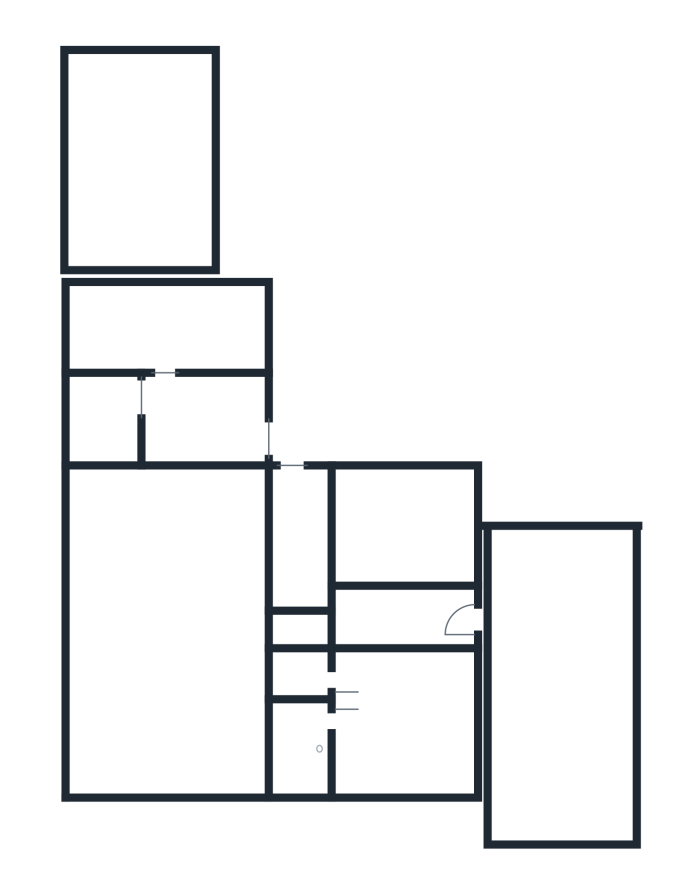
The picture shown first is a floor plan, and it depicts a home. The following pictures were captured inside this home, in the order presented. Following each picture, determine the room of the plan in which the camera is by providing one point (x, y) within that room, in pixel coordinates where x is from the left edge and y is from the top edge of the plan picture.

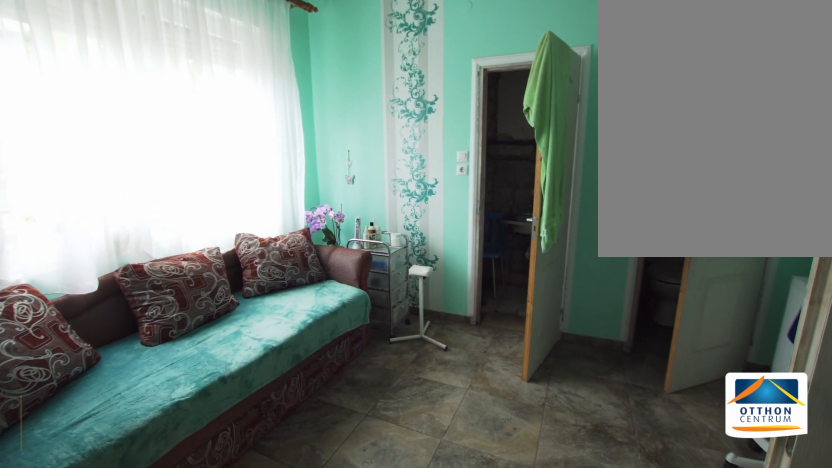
(398, 728)
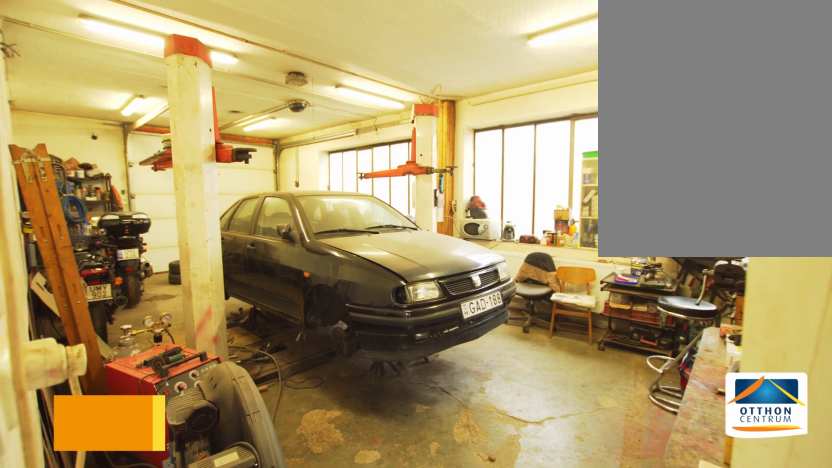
(170, 636)
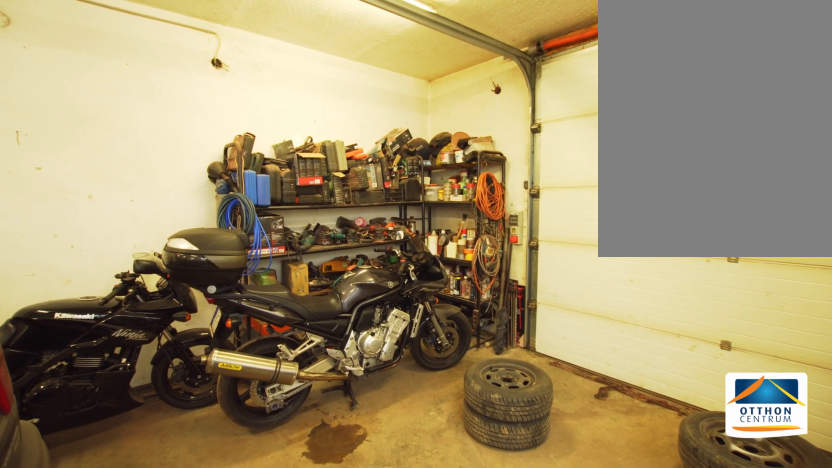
(169, 636)
